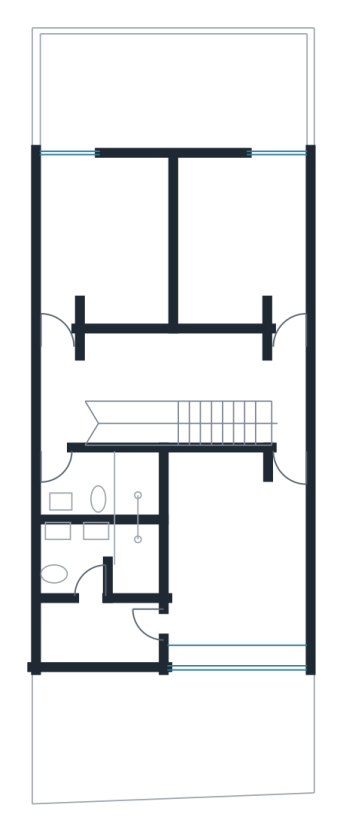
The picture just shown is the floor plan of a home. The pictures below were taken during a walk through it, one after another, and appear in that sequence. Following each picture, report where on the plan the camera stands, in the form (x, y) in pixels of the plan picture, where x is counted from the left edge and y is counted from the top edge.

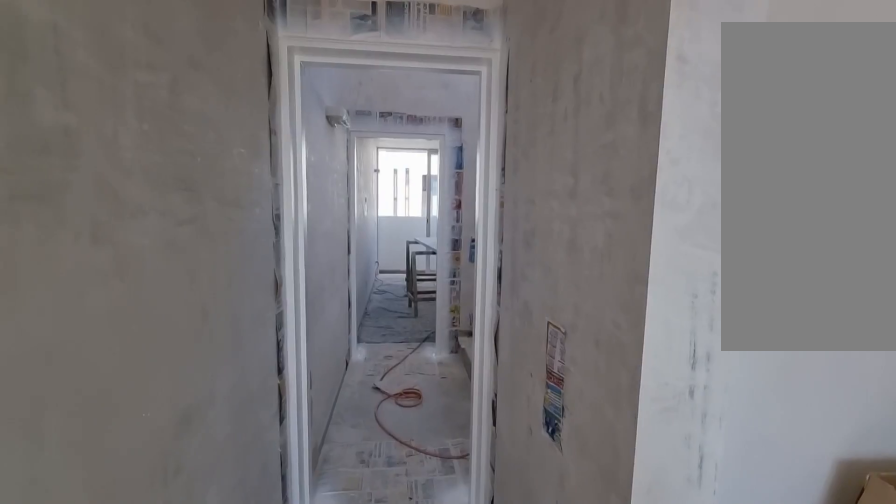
(290, 208)
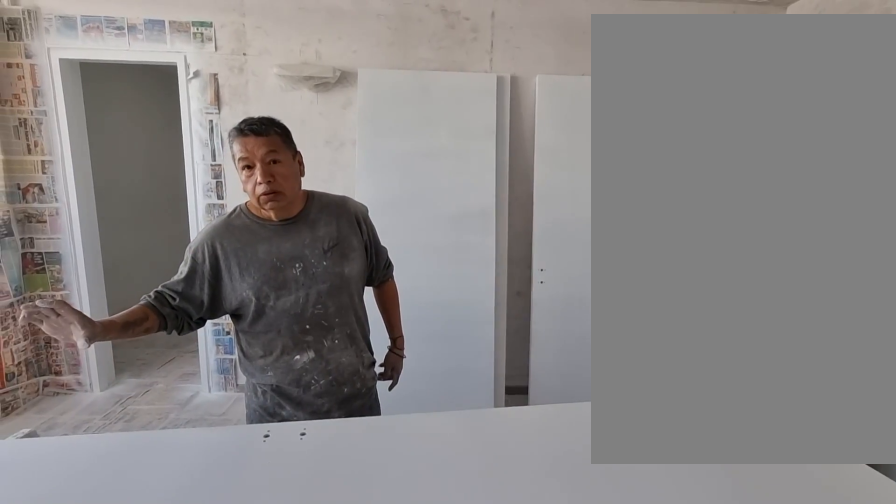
(282, 498)
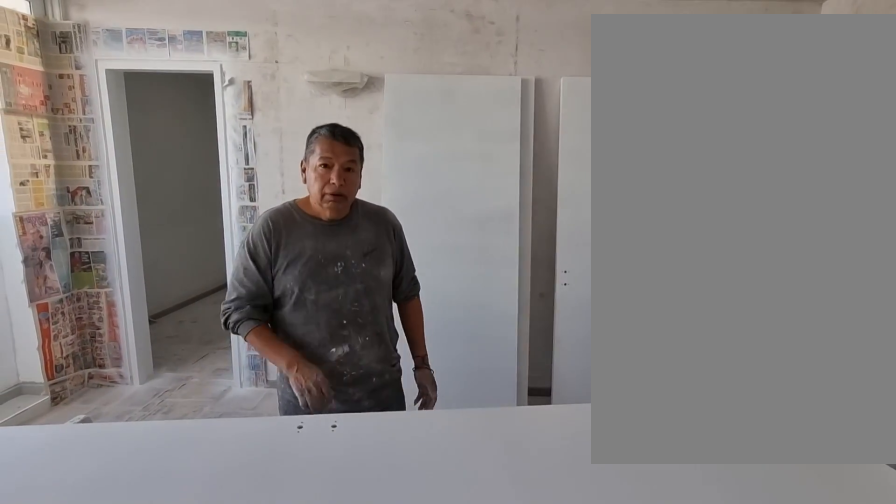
(280, 576)
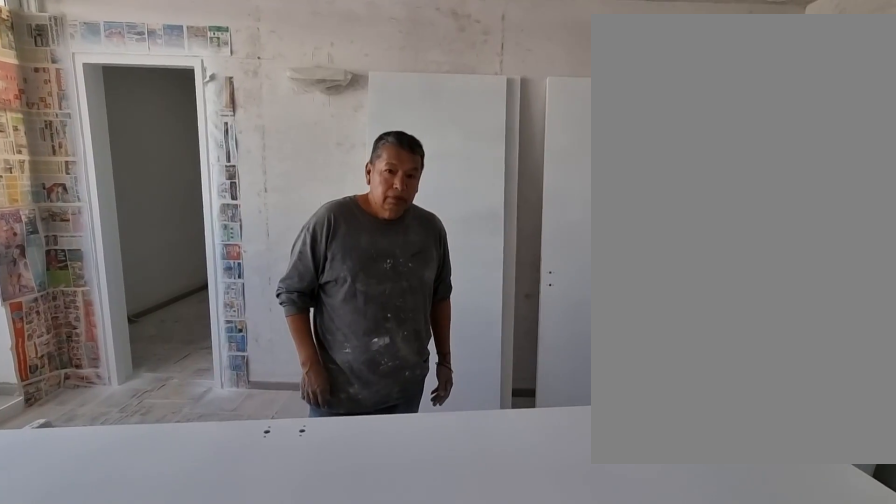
(277, 530)
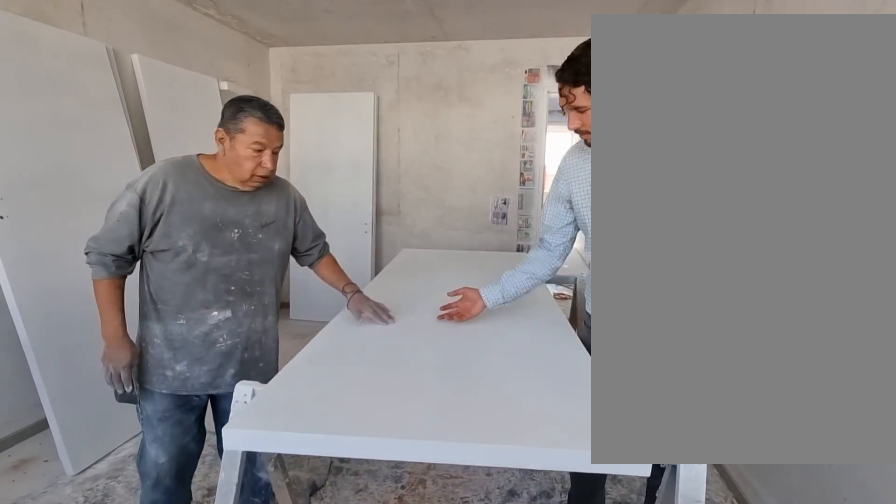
(240, 608)
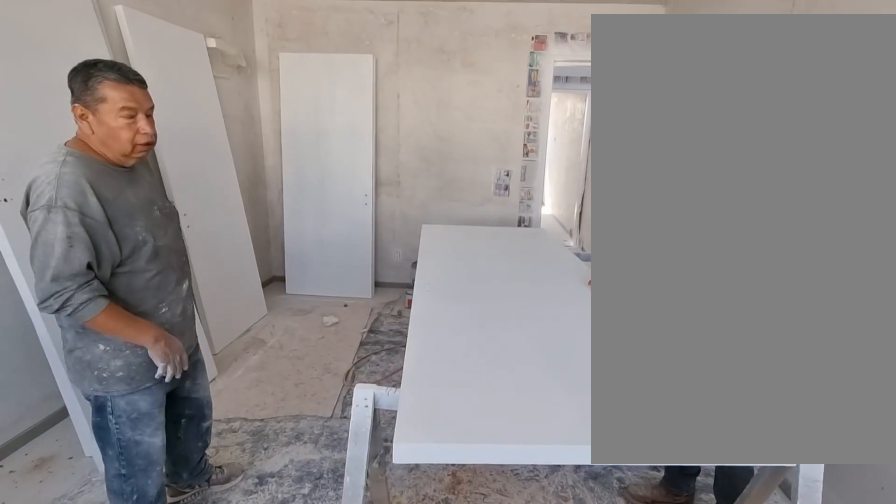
(240, 607)
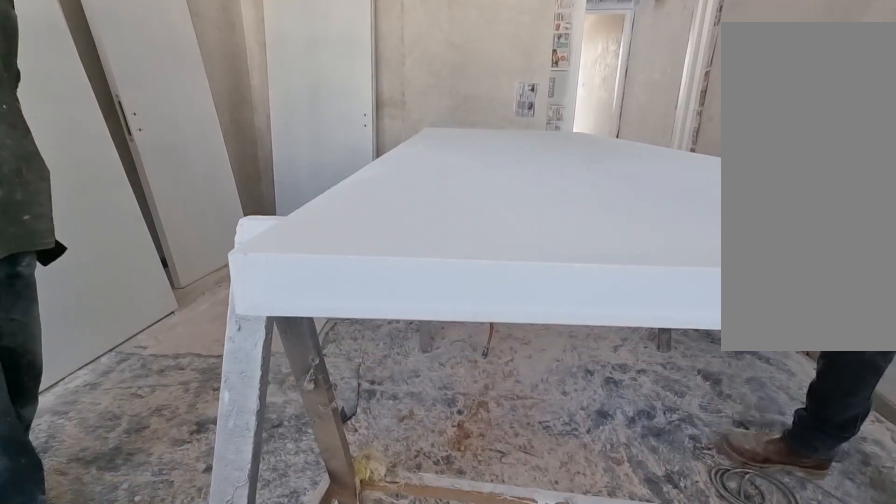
(241, 607)
